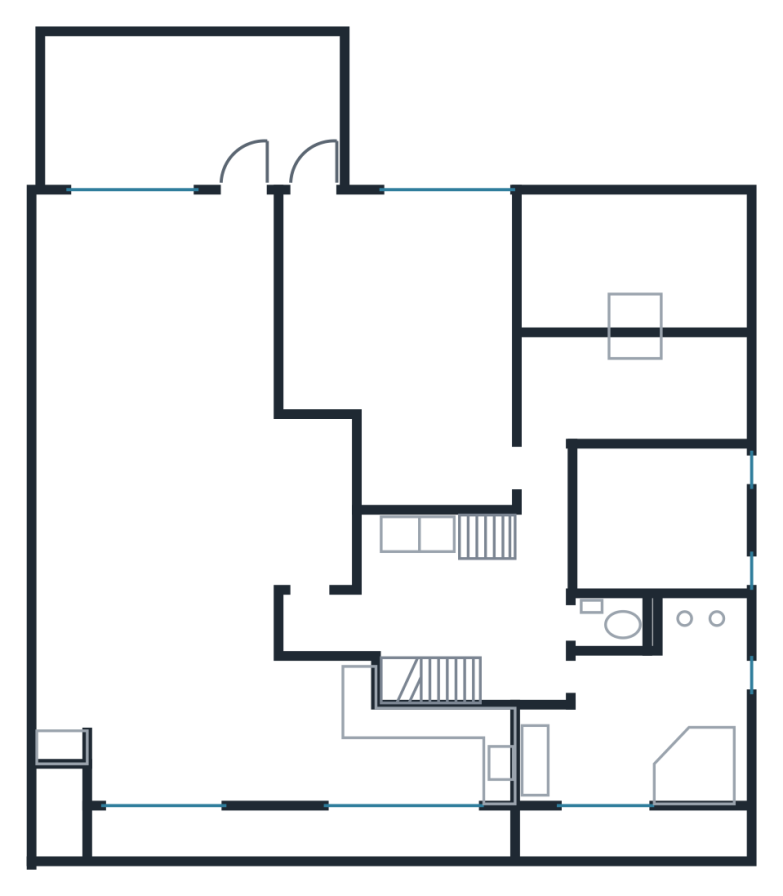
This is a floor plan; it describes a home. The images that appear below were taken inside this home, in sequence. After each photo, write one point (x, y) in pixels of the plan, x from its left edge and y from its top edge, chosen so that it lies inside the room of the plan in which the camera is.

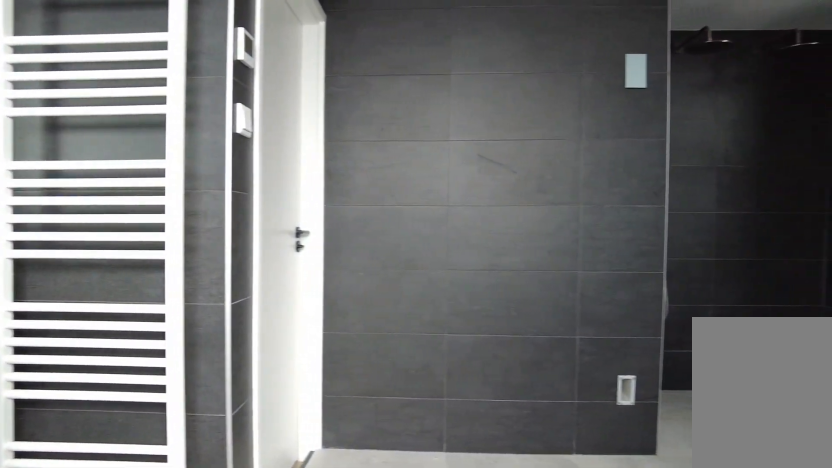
(644, 707)
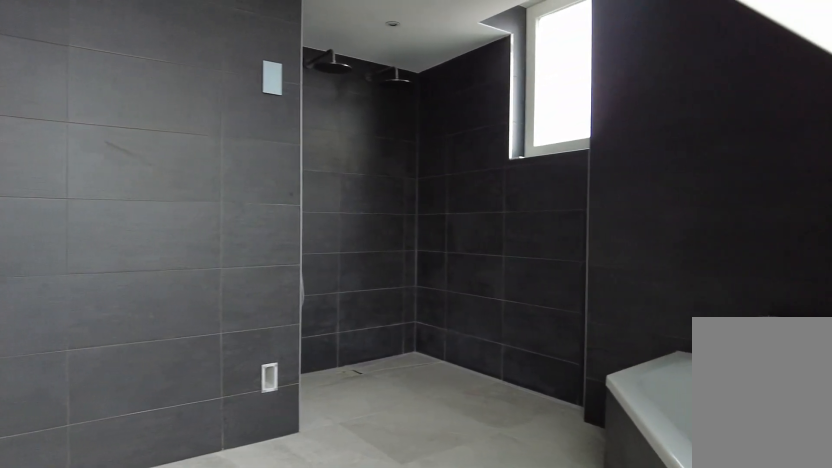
(644, 707)
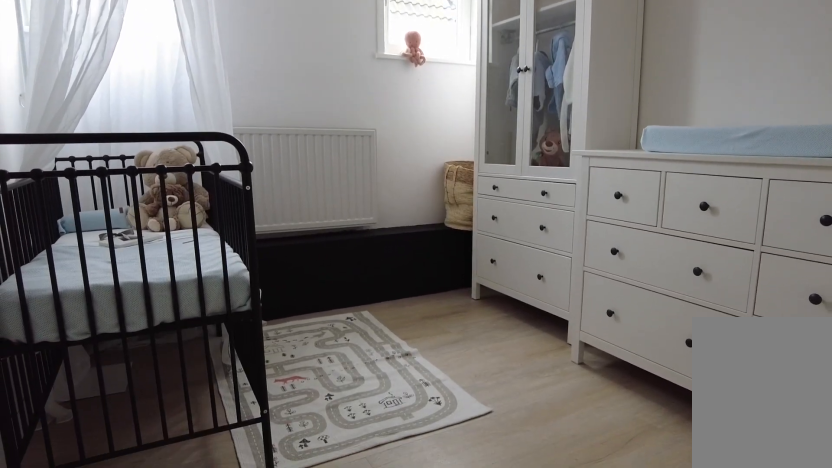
(659, 523)
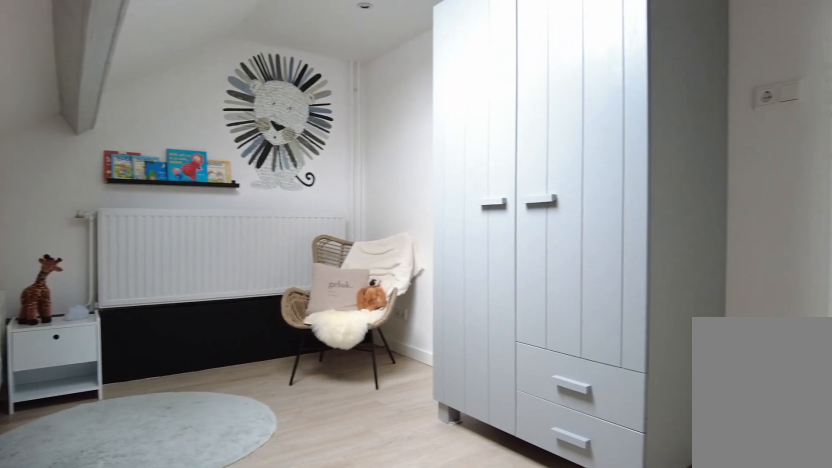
(631, 389)
